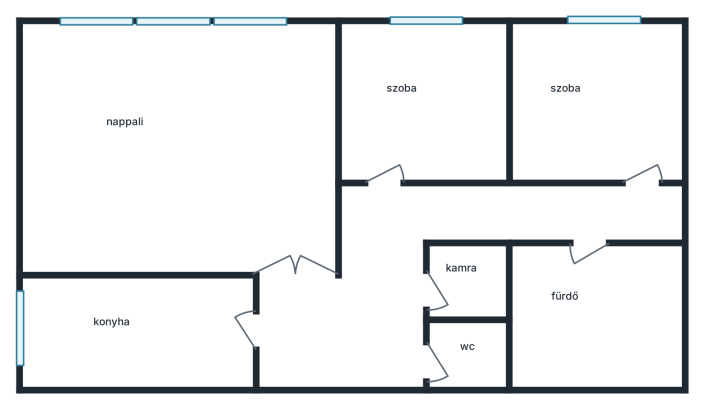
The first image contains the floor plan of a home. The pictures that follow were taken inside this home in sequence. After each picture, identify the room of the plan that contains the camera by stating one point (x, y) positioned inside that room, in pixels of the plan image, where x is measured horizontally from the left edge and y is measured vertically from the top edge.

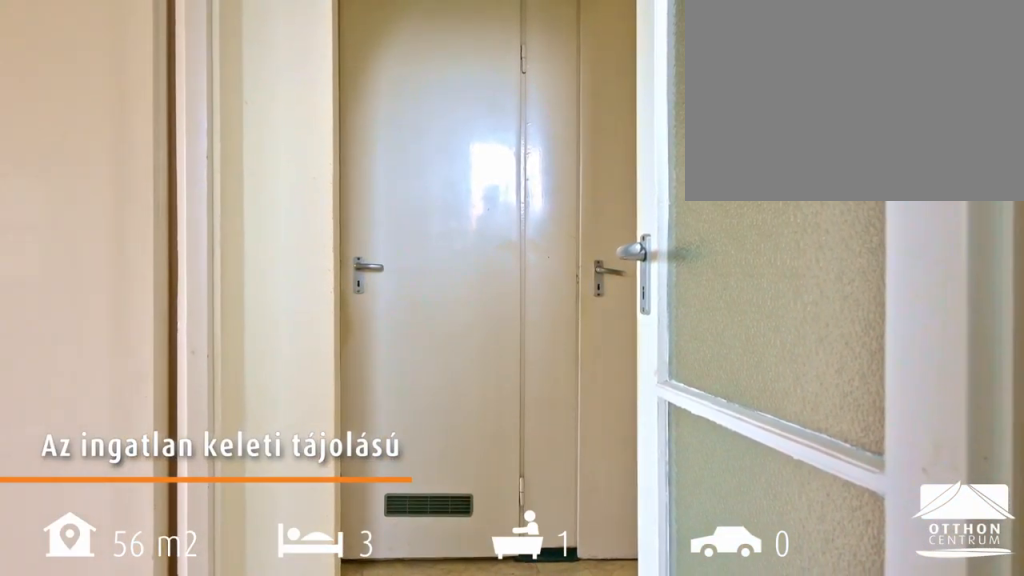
(190, 334)
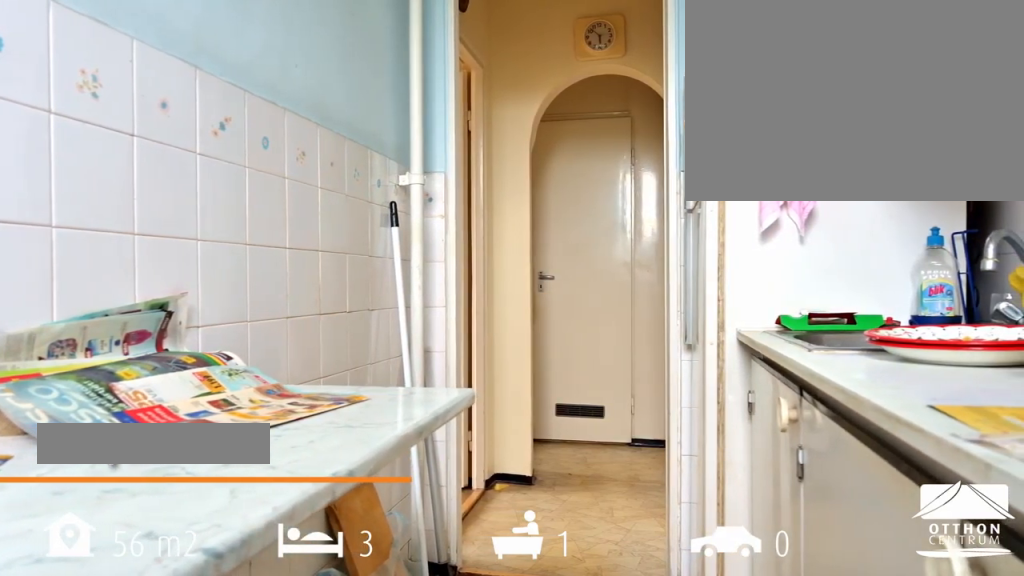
(190, 333)
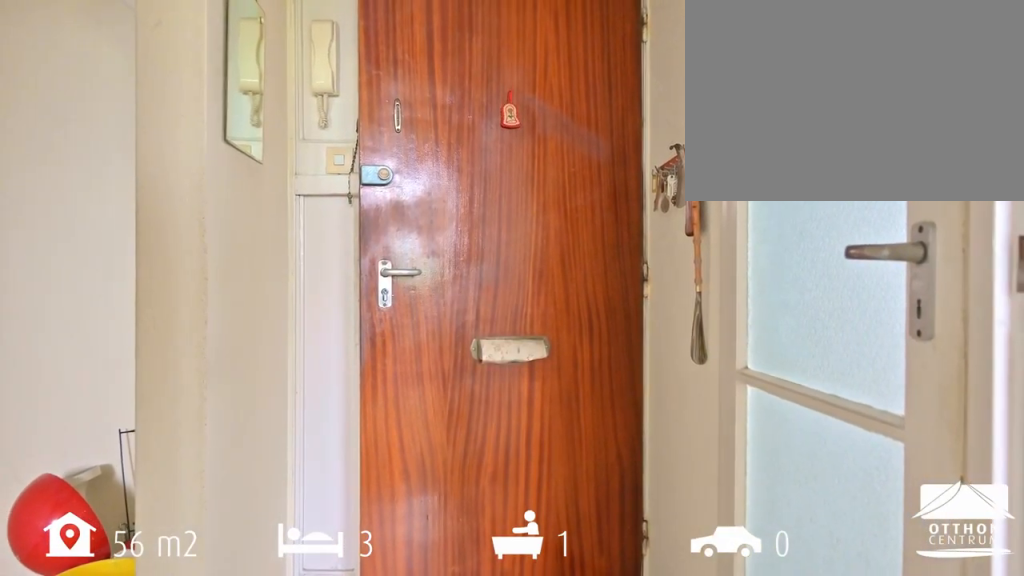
(637, 211)
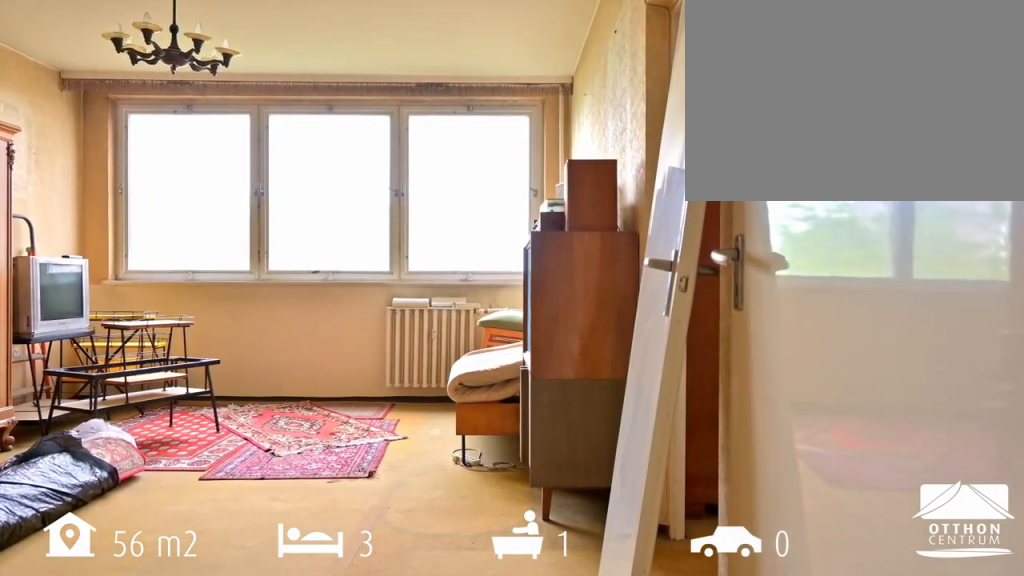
(167, 185)
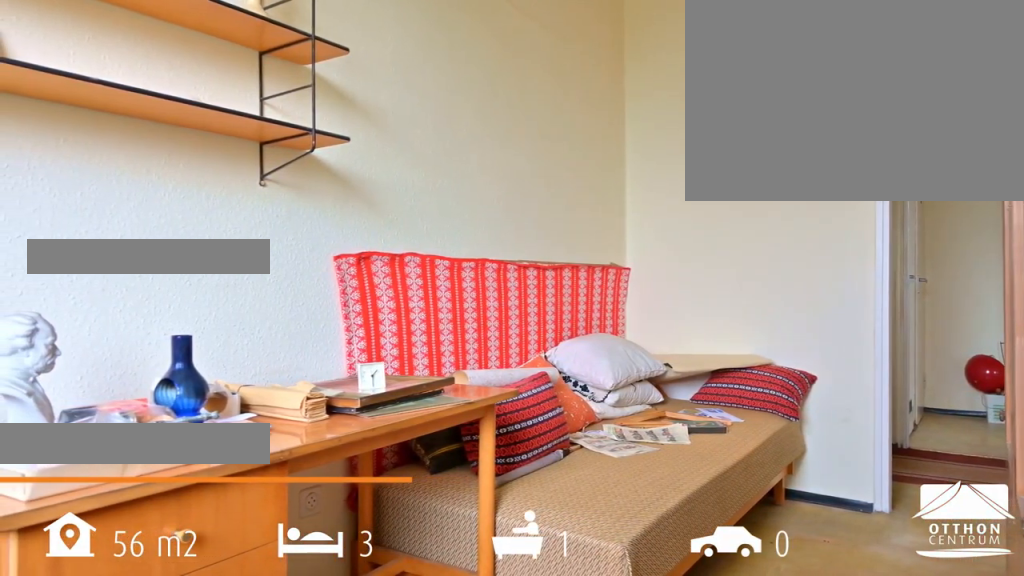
(412, 105)
